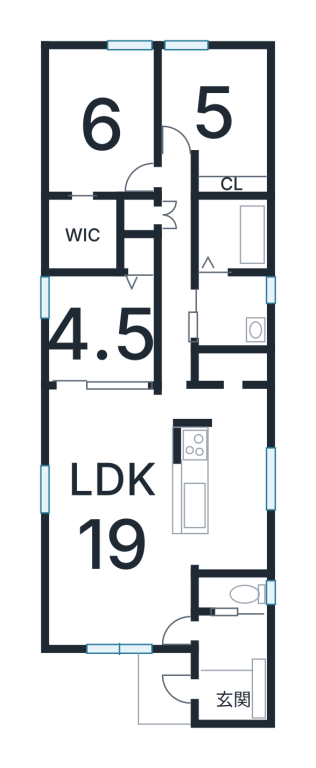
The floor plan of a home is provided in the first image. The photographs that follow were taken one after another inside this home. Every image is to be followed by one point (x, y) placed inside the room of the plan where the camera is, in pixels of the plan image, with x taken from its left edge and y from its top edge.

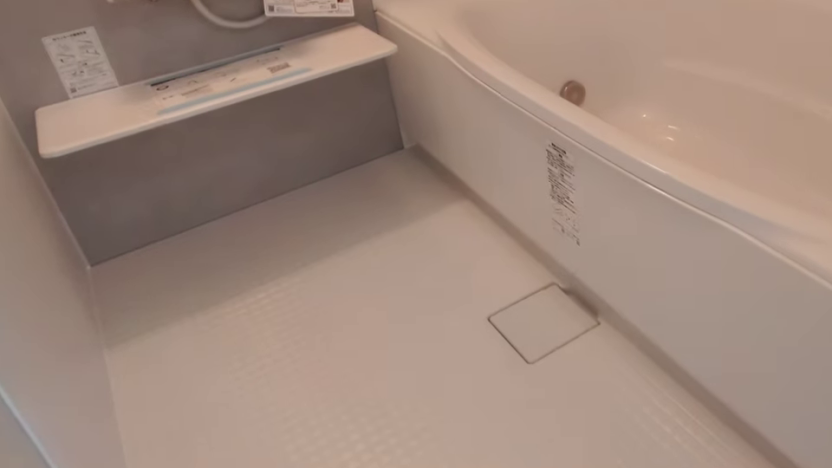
(226, 237)
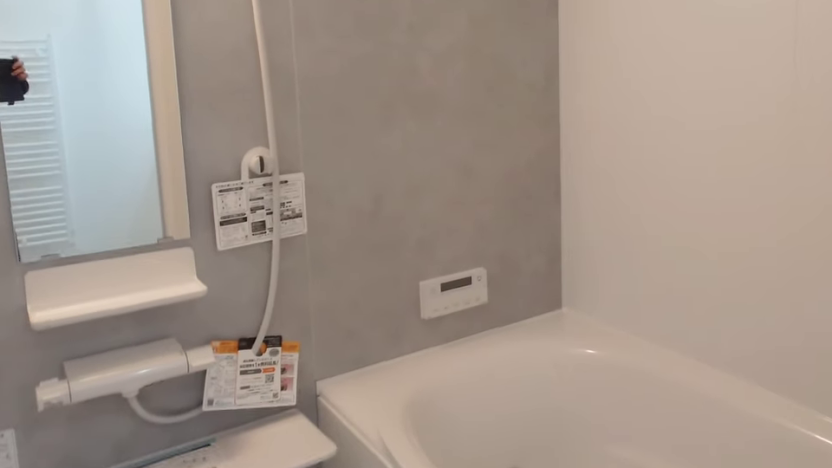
(226, 237)
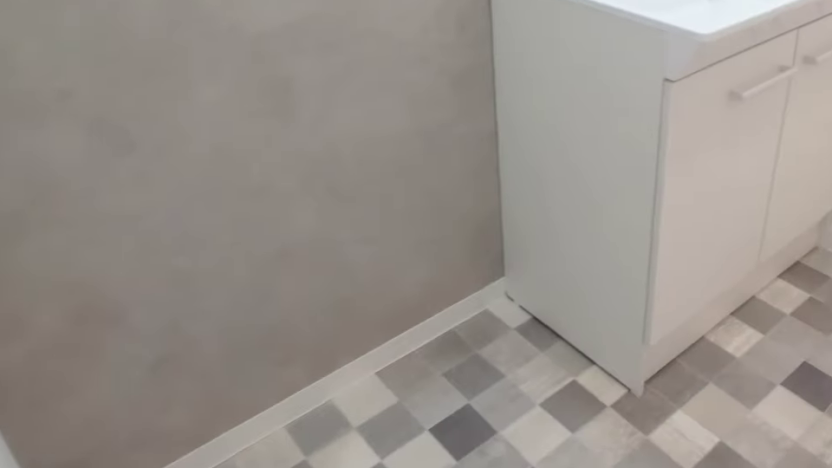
(230, 315)
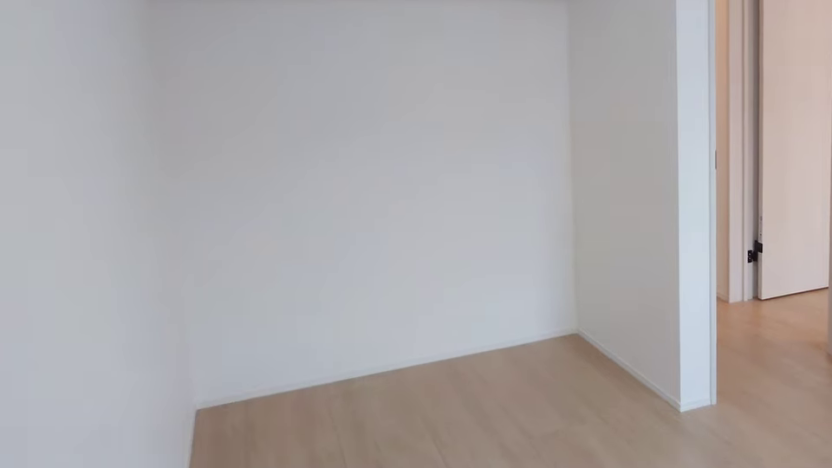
(205, 128)
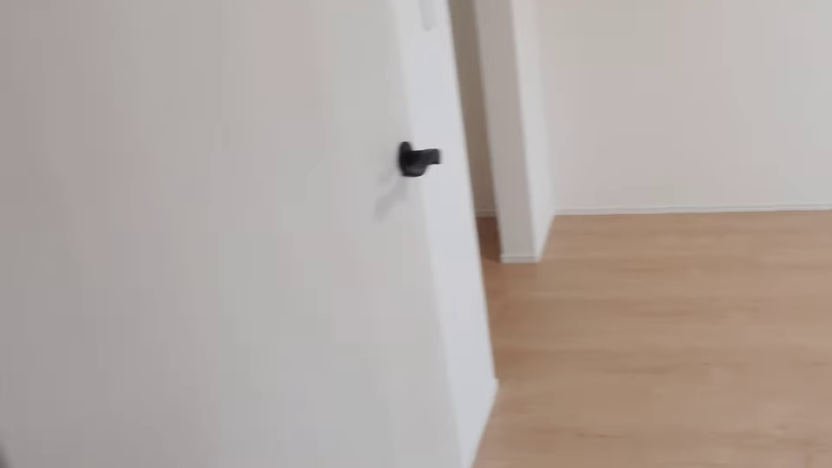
(96, 144)
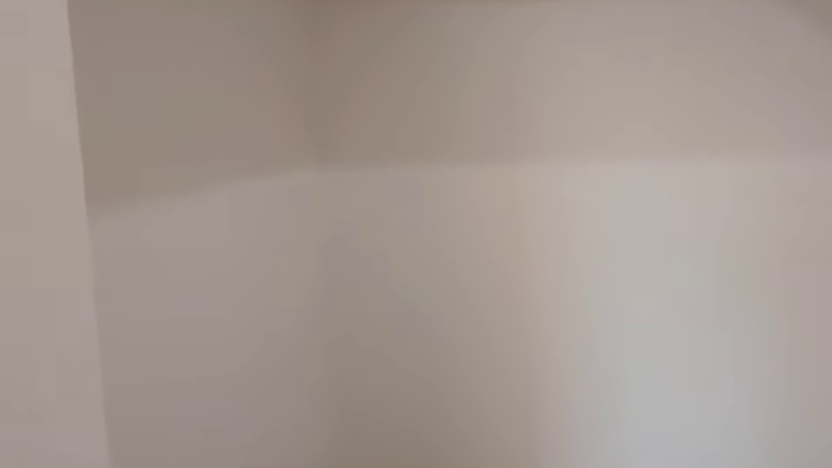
(96, 144)
